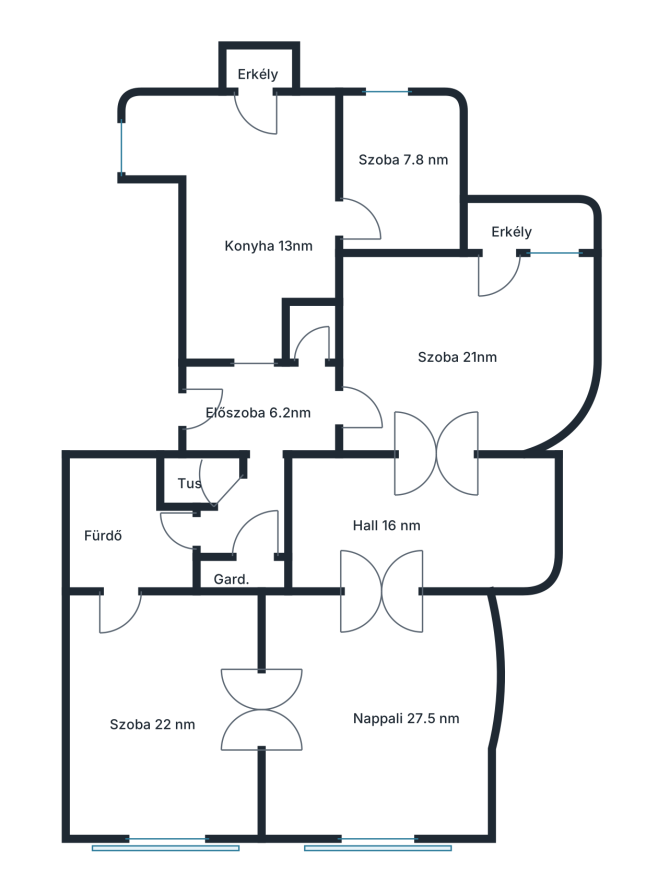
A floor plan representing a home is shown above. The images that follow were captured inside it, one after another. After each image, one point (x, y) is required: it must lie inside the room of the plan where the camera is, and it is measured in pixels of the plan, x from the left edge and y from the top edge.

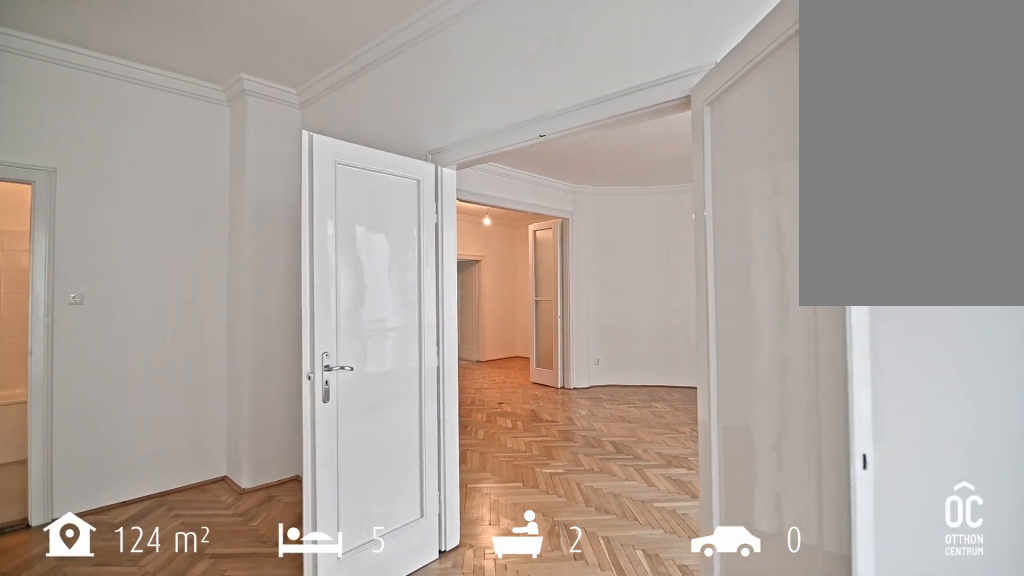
(162, 712)
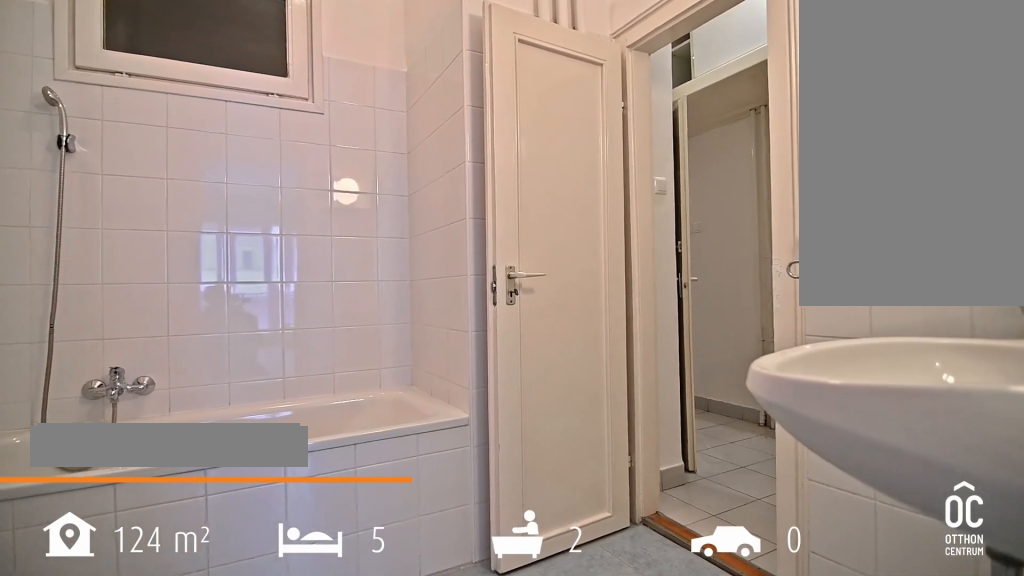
(124, 531)
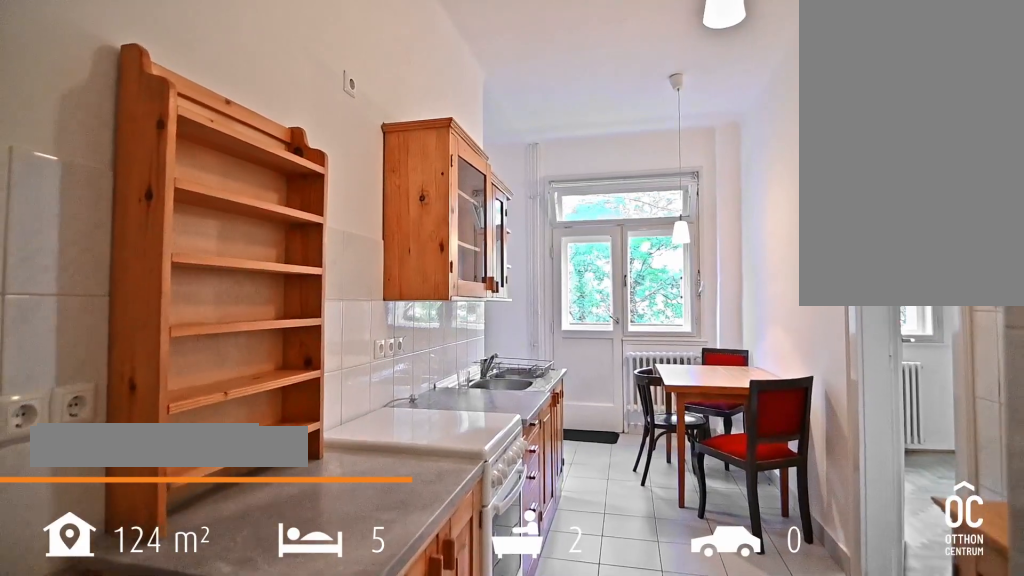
(266, 236)
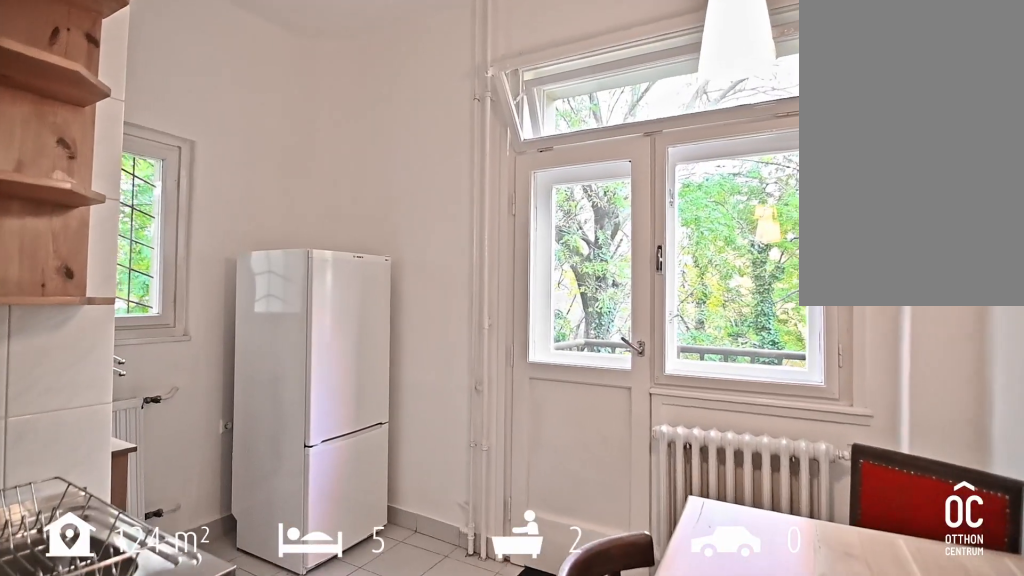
(266, 236)
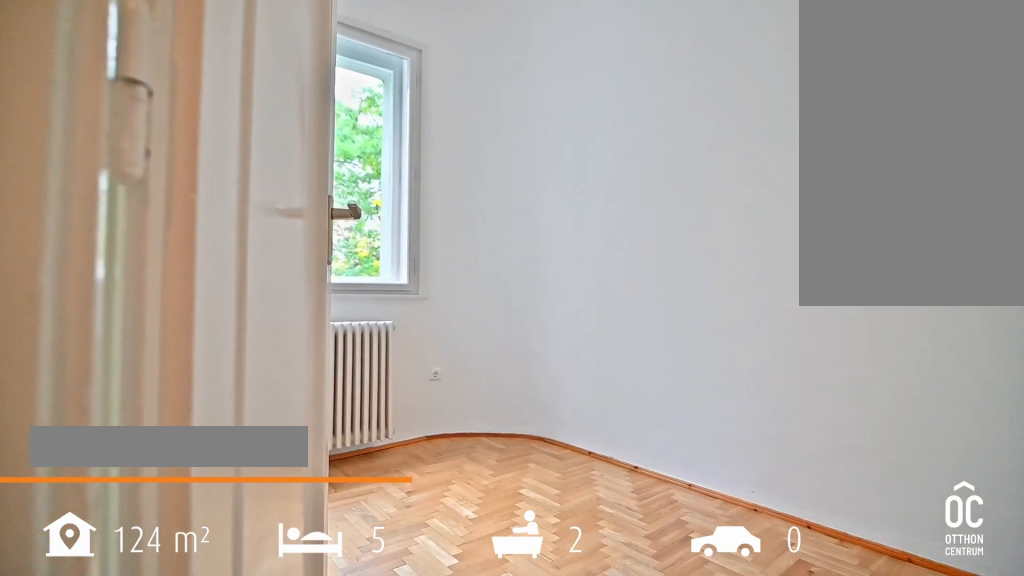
(399, 179)
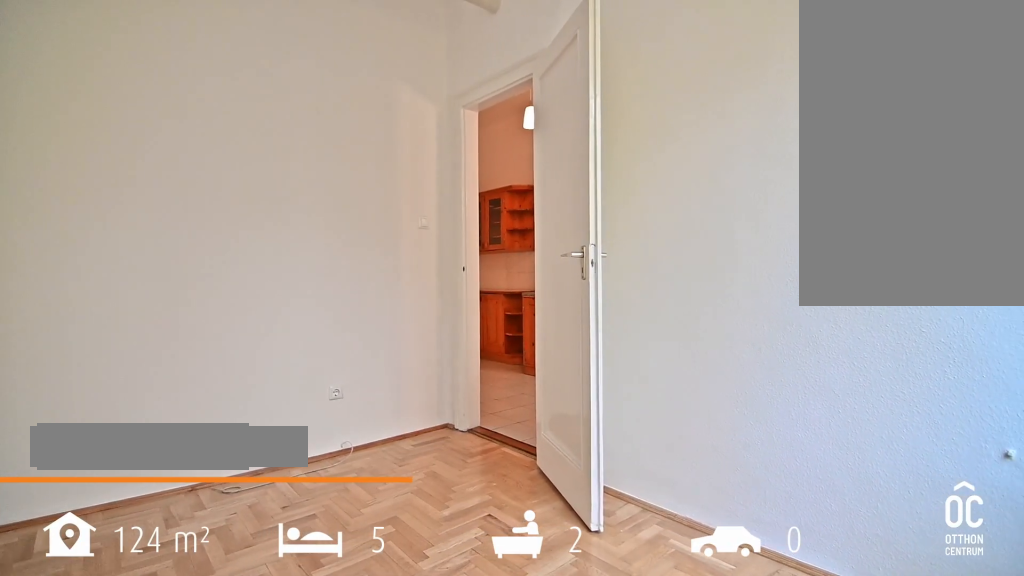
(400, 179)
